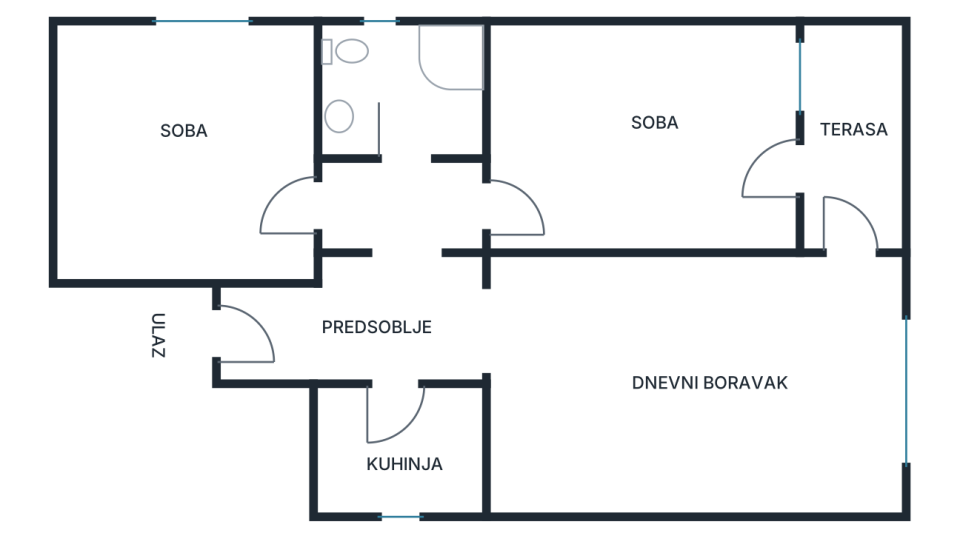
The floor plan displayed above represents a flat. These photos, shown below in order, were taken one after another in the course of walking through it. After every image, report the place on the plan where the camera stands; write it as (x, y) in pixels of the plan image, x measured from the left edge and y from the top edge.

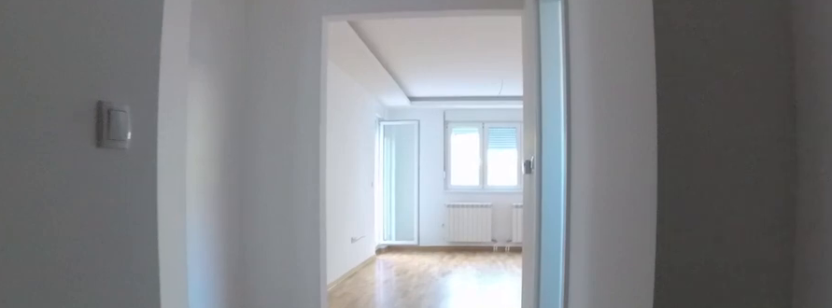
(301, 330)
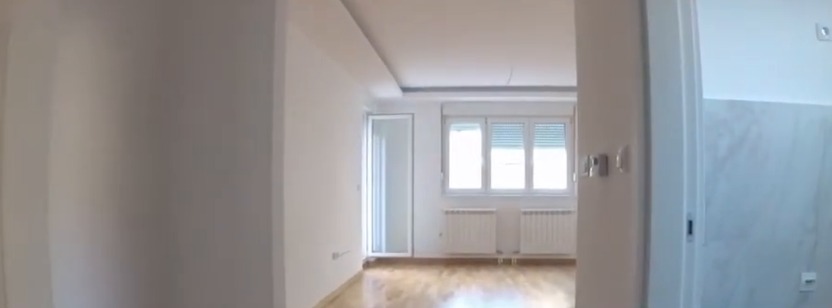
(336, 330)
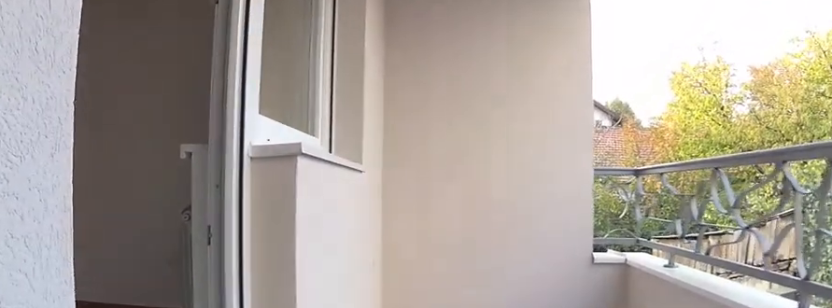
(838, 313)
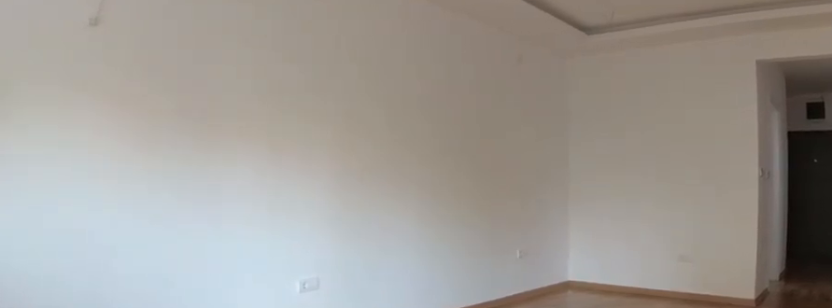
(833, 349)
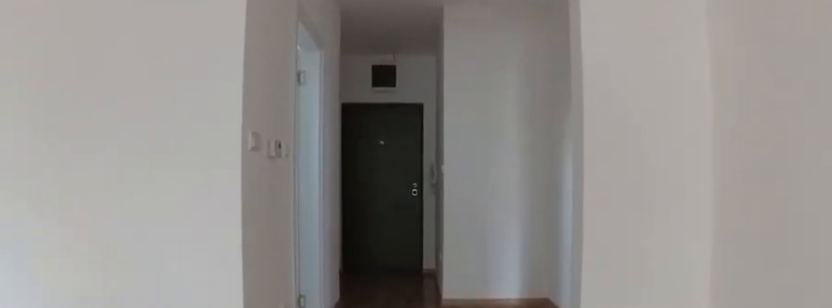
(632, 334)
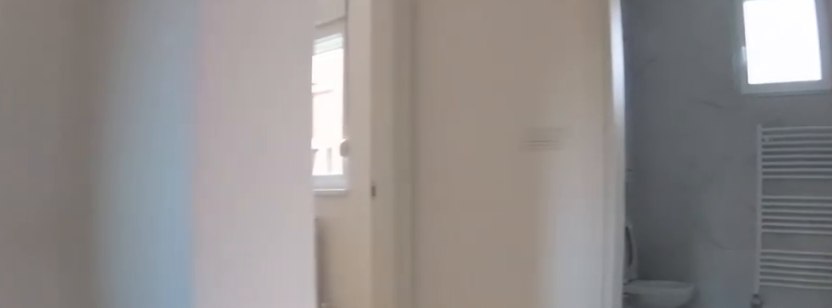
(426, 291)
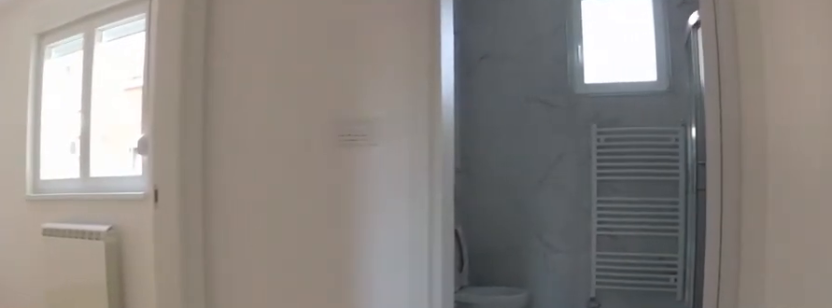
(420, 277)
